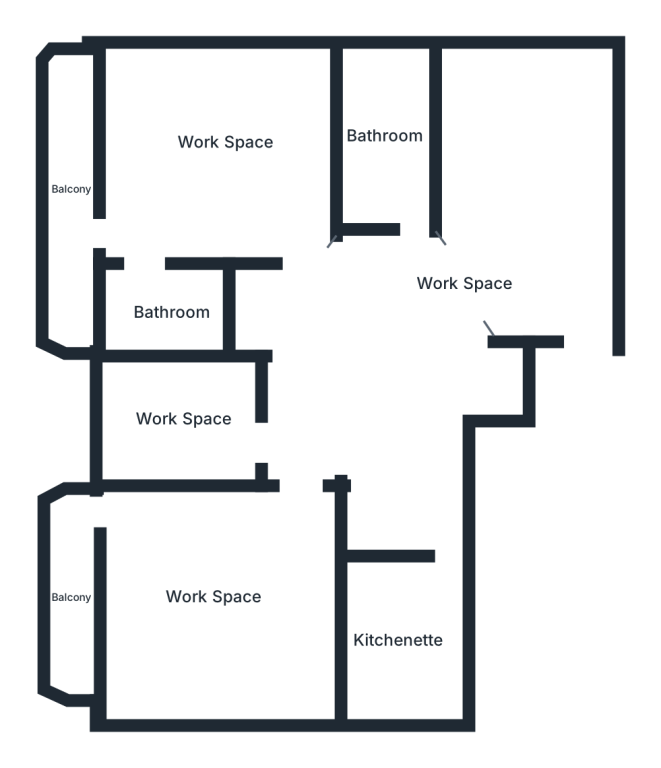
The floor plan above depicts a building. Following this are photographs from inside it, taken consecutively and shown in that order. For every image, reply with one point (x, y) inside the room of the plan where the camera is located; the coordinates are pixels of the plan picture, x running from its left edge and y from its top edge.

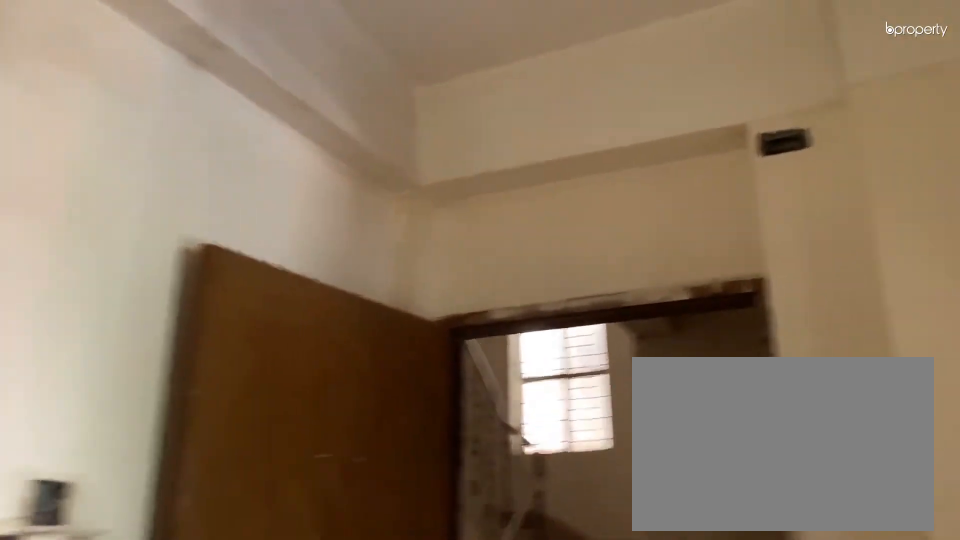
(471, 282)
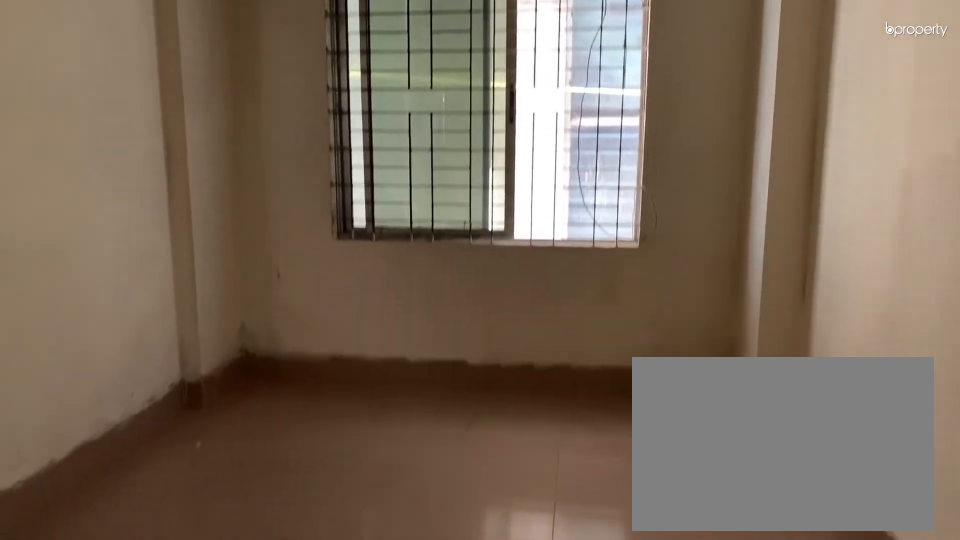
(471, 282)
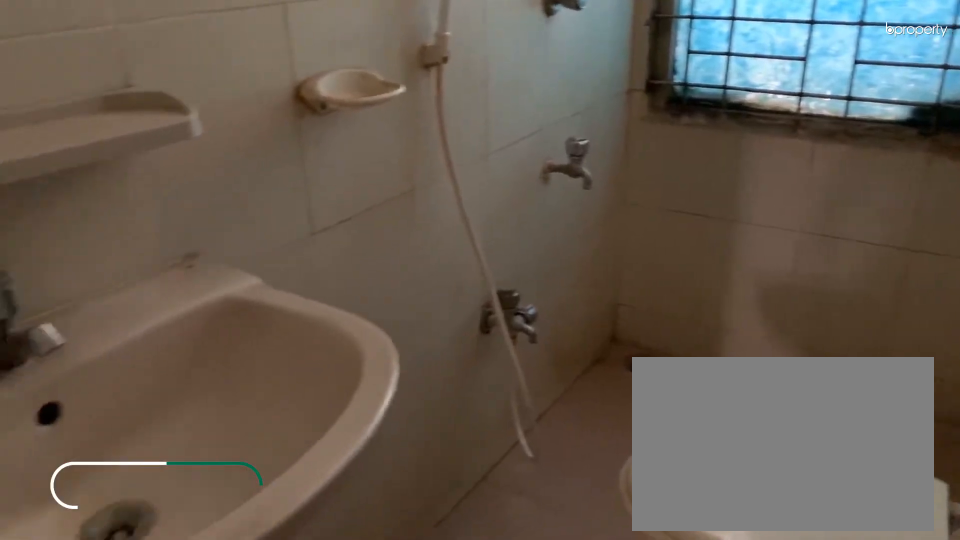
(384, 136)
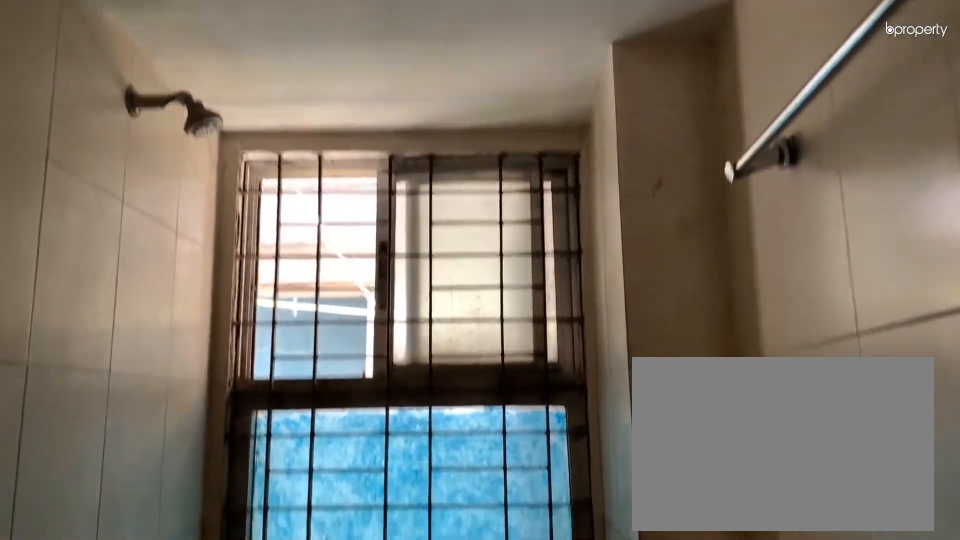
(384, 136)
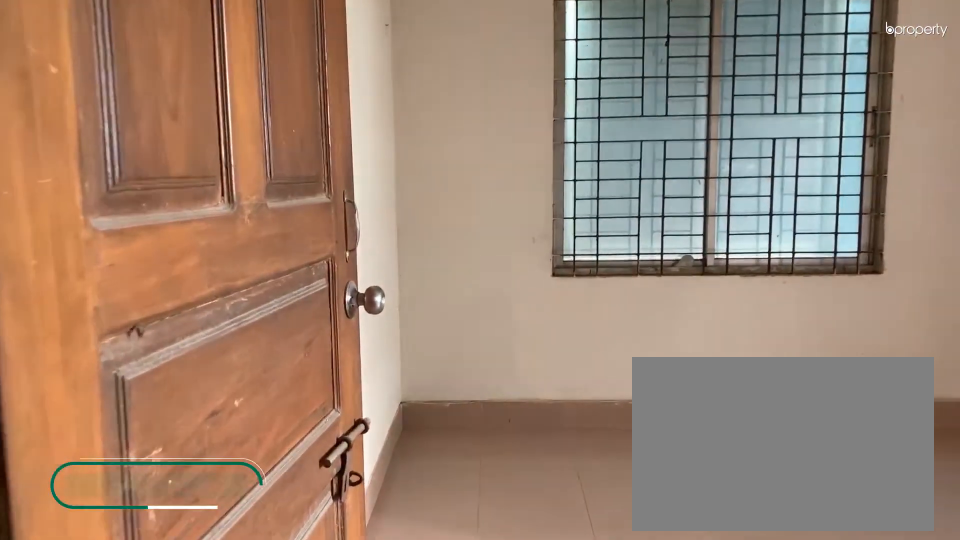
(213, 595)
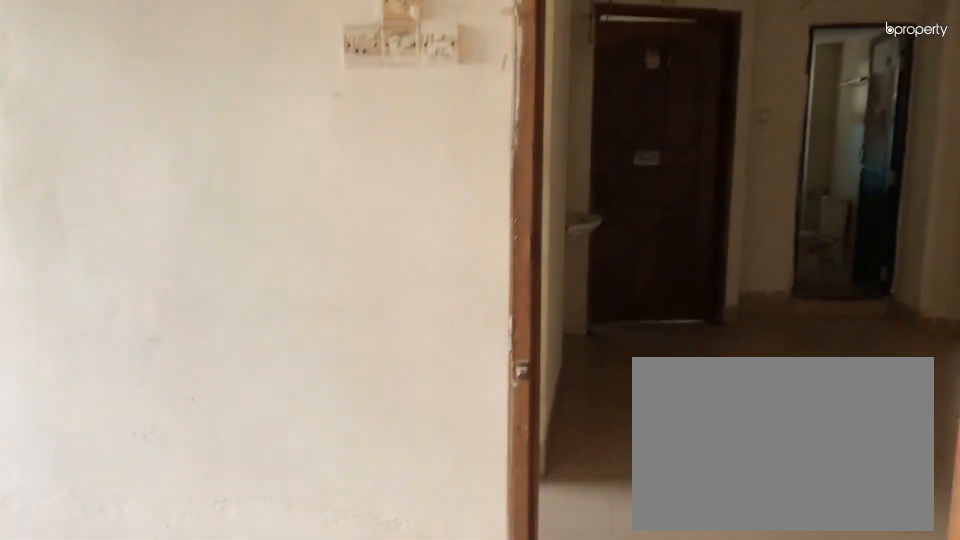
(213, 595)
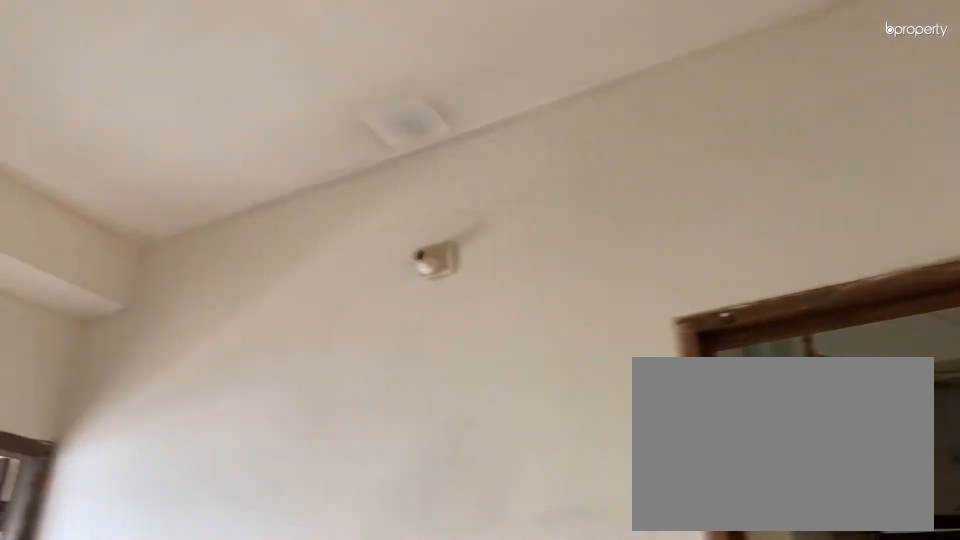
(213, 595)
